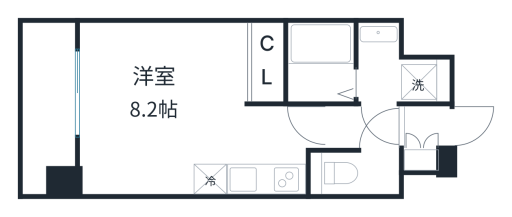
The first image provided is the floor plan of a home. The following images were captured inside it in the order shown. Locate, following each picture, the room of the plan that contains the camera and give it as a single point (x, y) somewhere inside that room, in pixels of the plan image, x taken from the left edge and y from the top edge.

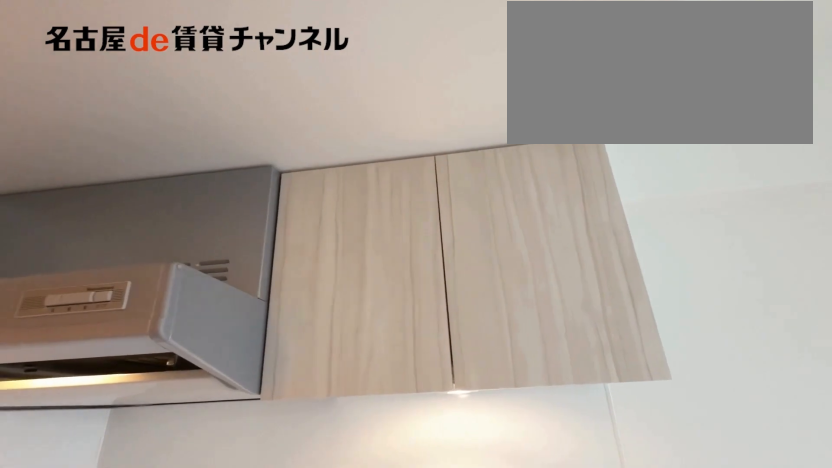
(266, 179)
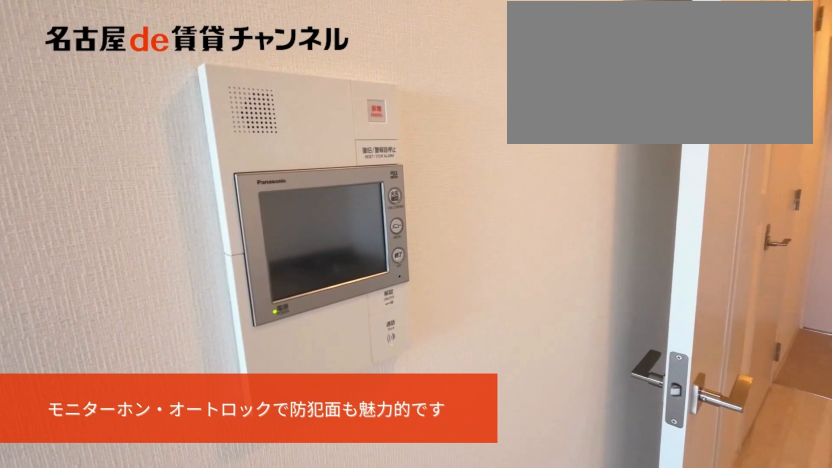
(266, 179)
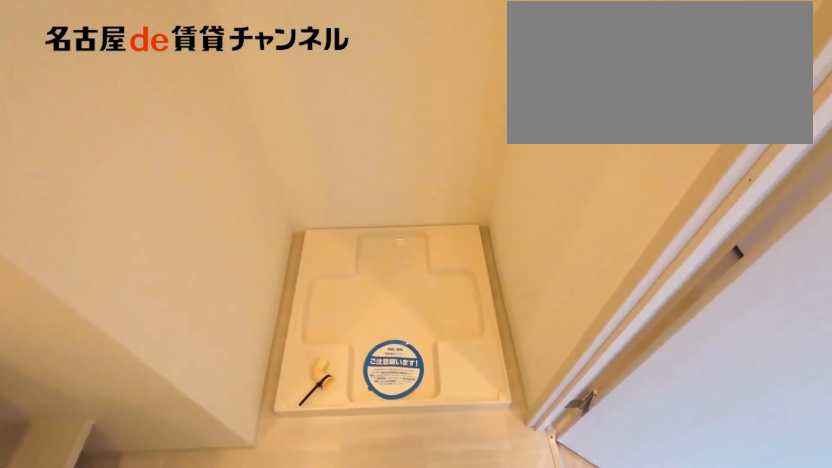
(396, 69)
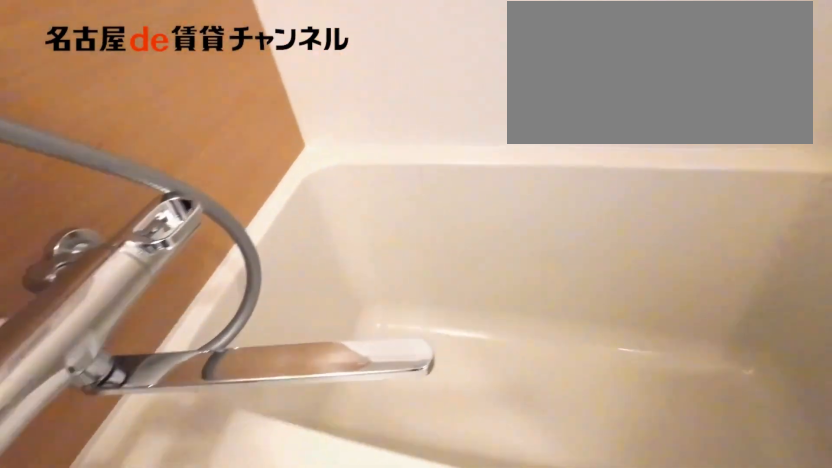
(321, 62)
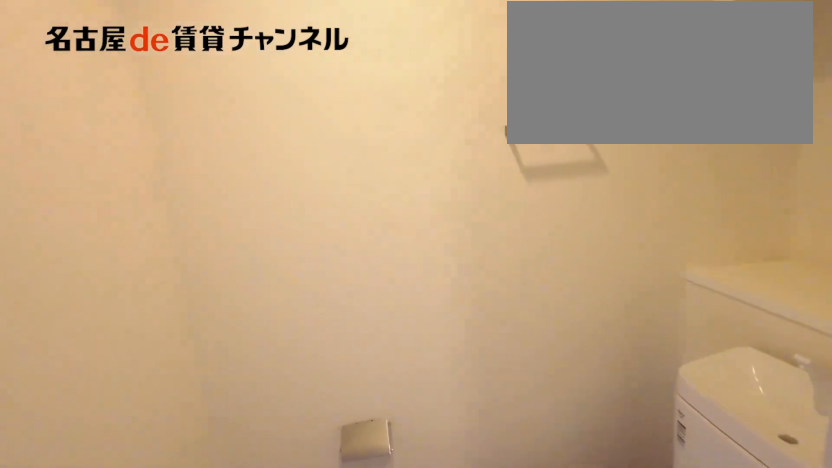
(355, 173)
